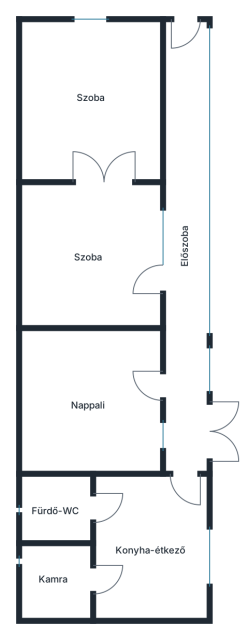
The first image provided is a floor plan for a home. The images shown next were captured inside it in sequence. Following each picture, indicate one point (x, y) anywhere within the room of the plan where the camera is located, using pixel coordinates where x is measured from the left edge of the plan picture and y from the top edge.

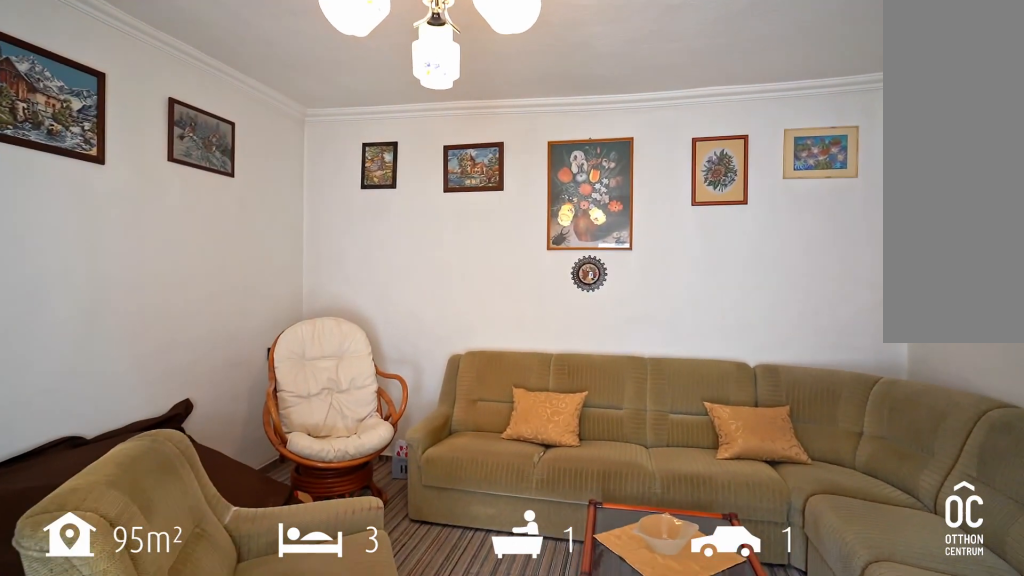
(88, 397)
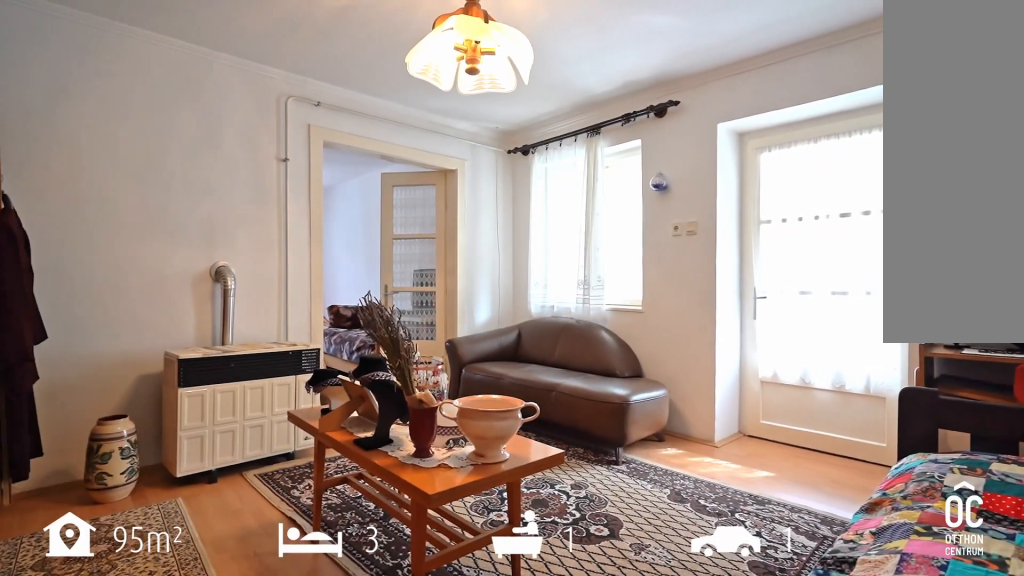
(89, 257)
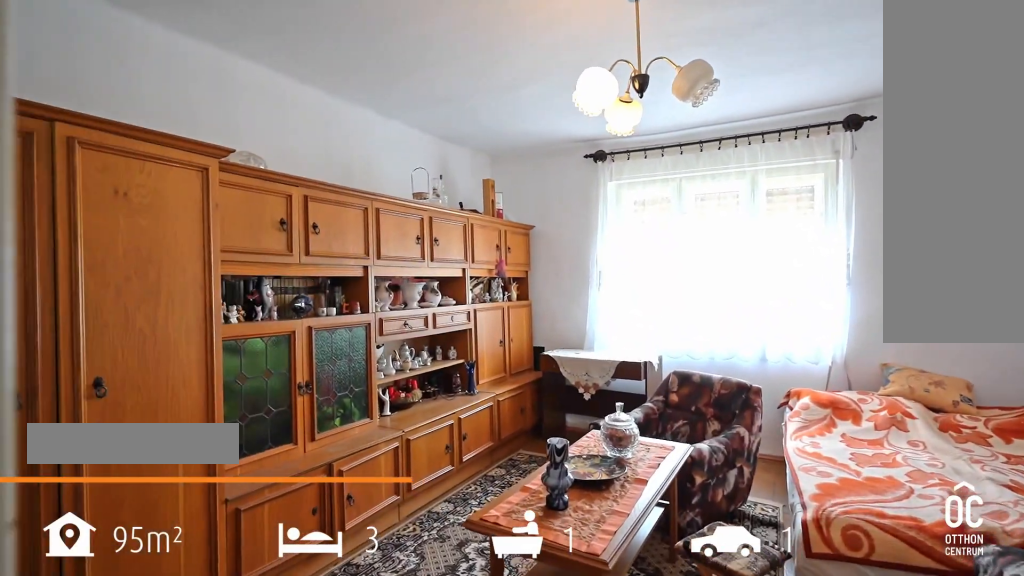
(89, 98)
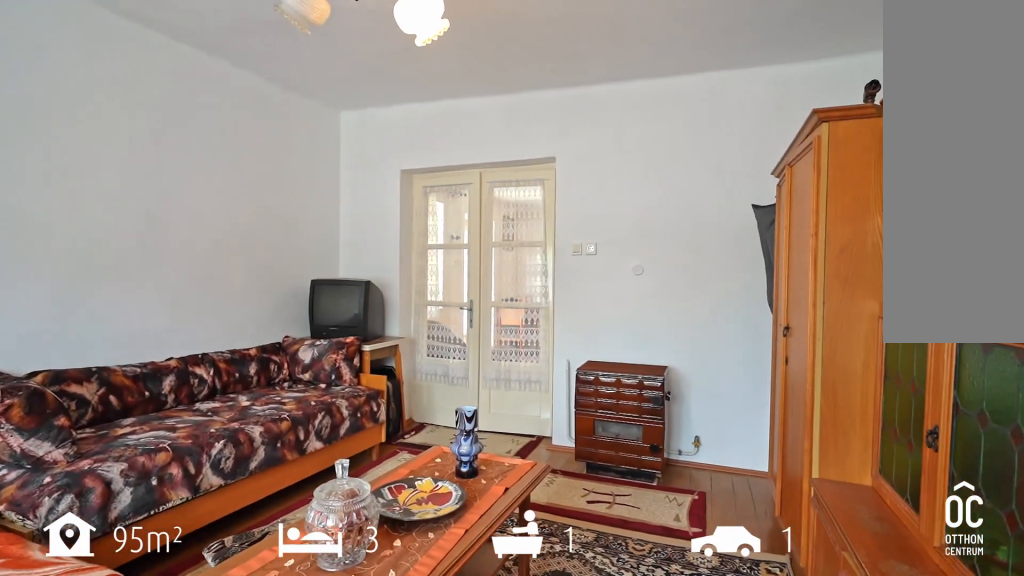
(89, 98)
